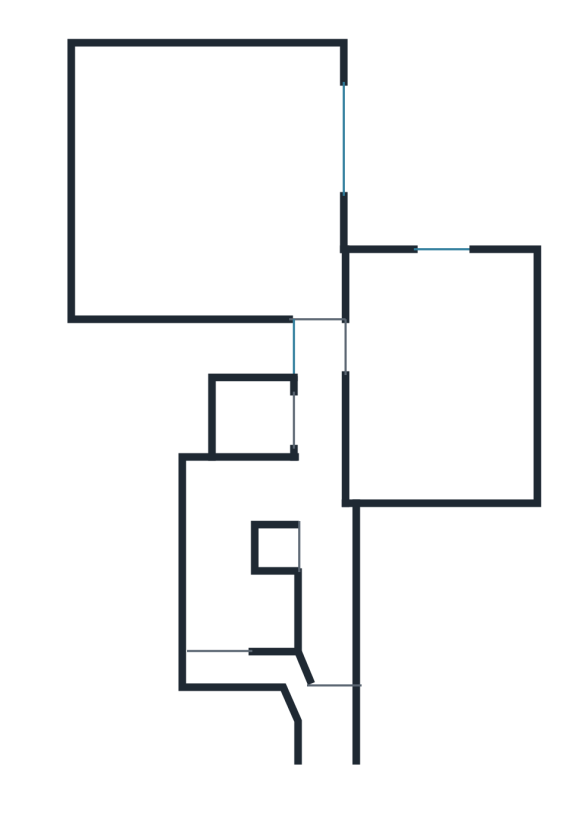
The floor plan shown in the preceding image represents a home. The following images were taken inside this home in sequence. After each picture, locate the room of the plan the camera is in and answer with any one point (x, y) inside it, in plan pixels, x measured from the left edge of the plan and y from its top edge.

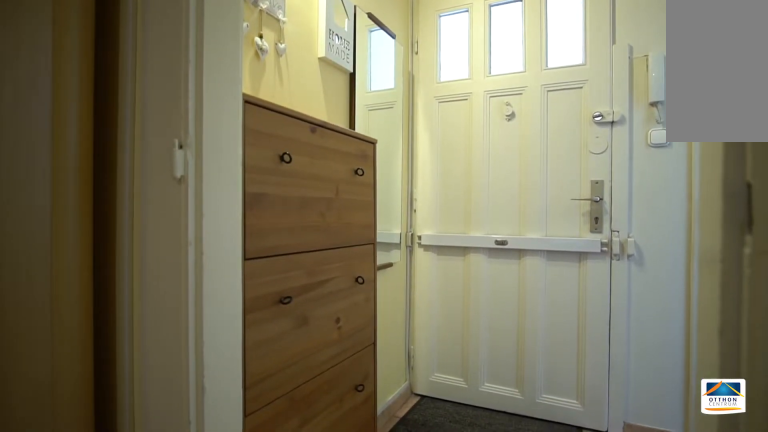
(320, 478)
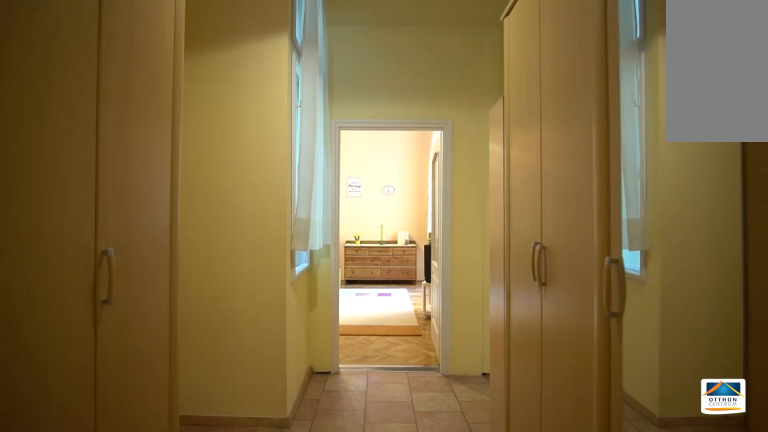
(320, 478)
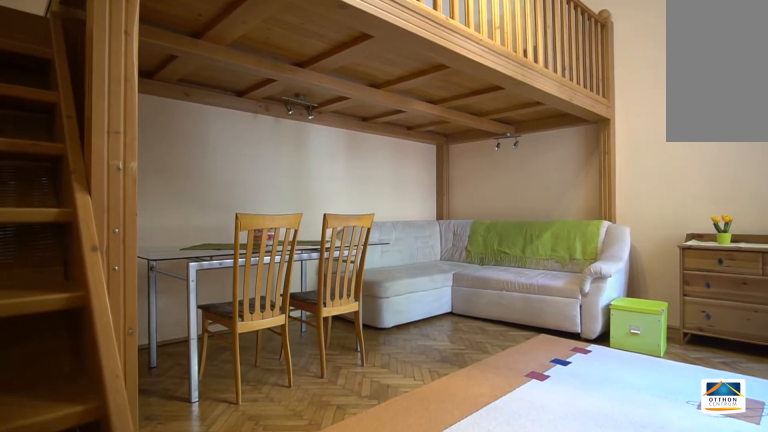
(206, 181)
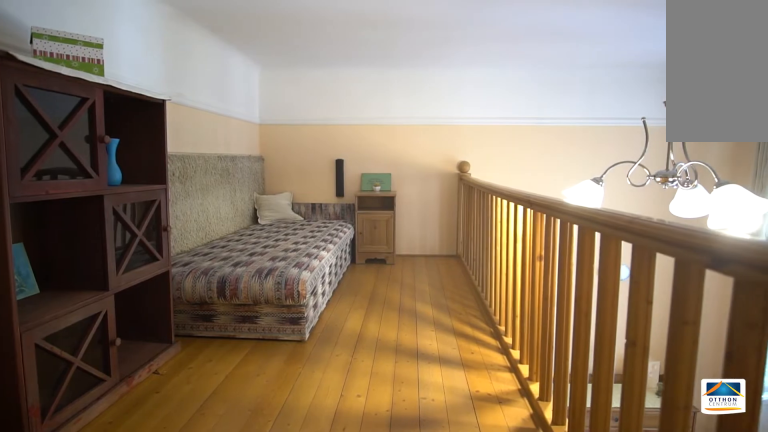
(122, 192)
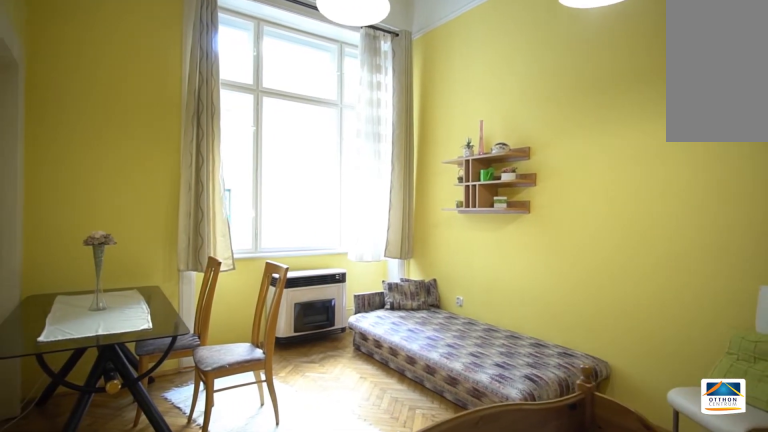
(433, 364)
